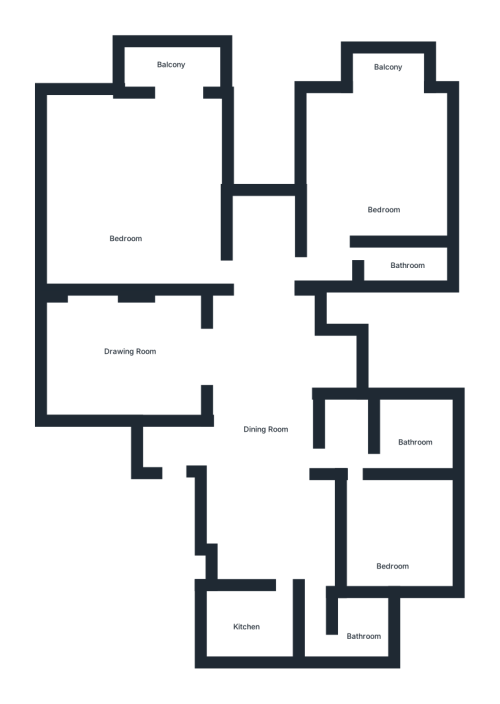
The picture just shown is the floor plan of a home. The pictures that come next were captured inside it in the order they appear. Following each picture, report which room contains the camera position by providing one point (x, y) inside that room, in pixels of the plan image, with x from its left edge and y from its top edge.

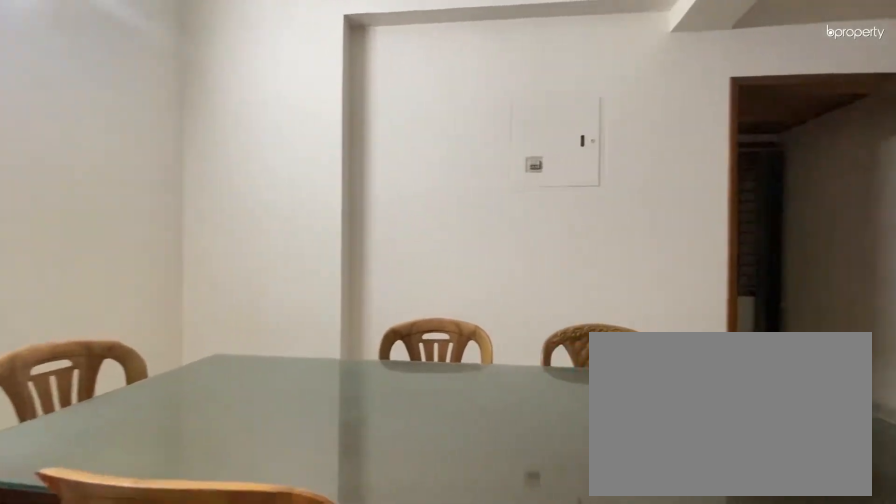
(262, 433)
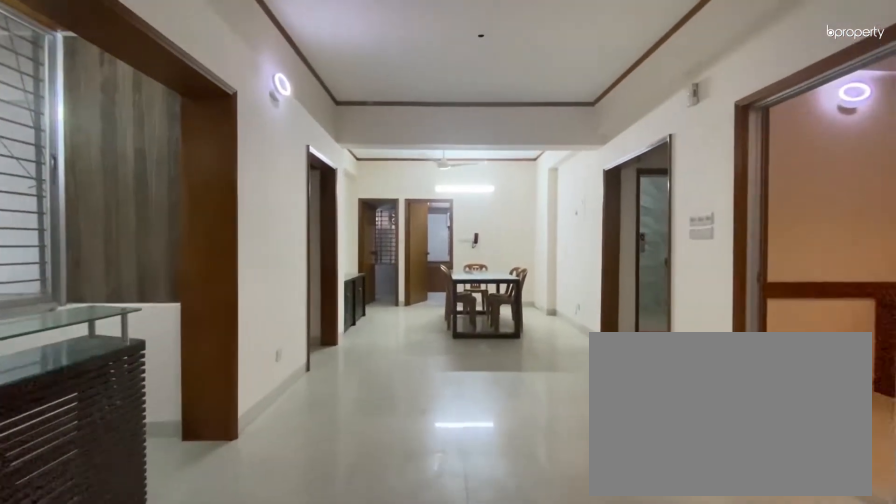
(264, 430)
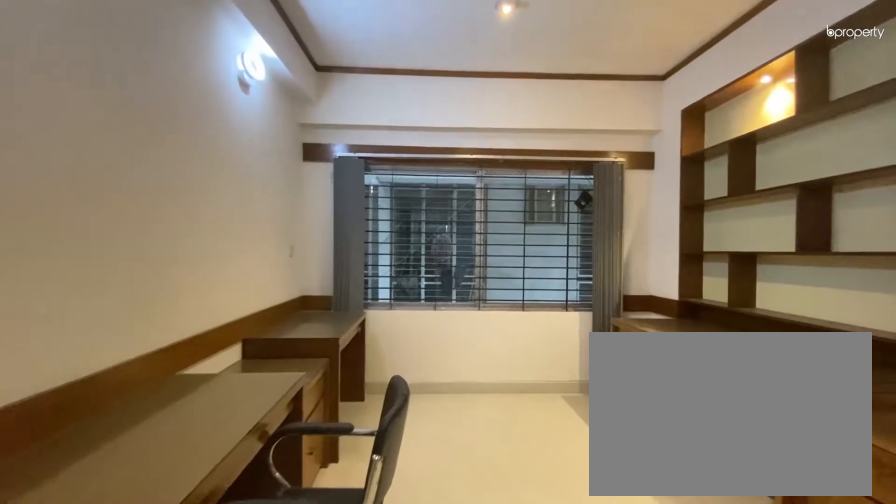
(134, 348)
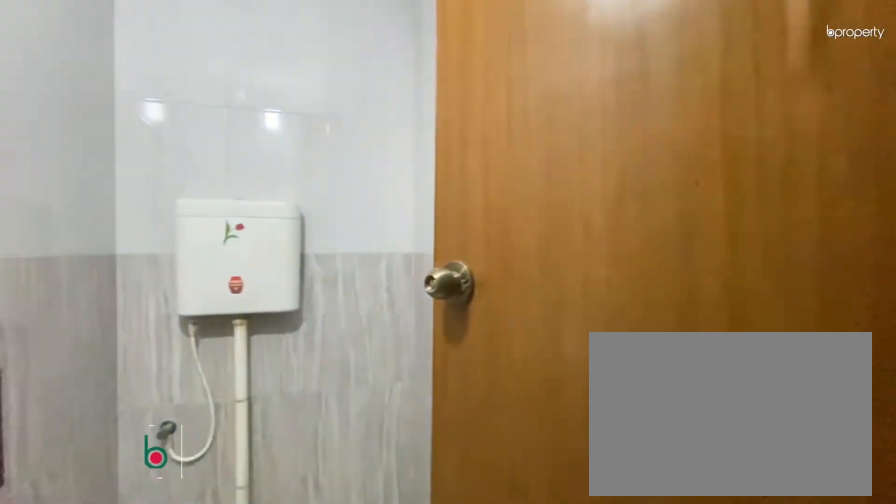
(360, 628)
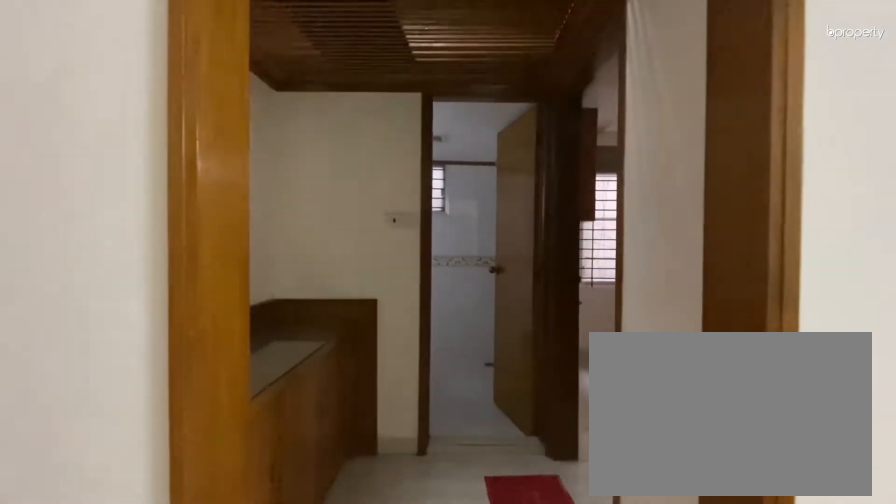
(343, 454)
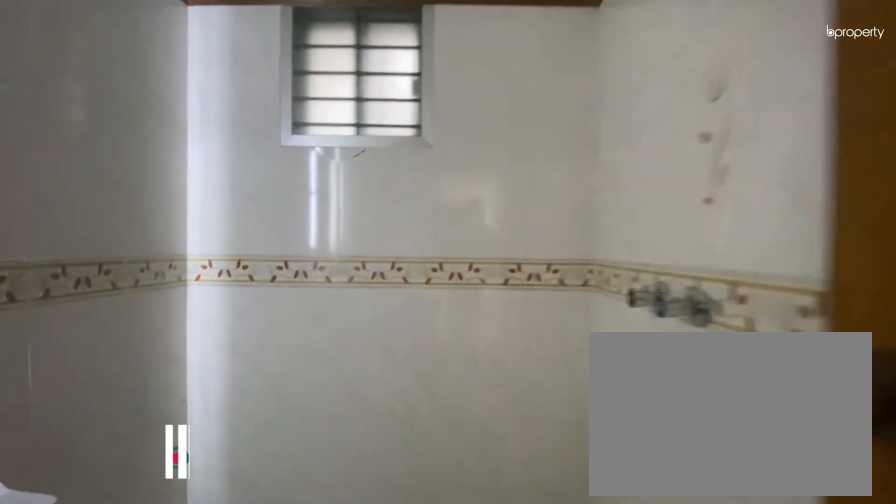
(408, 440)
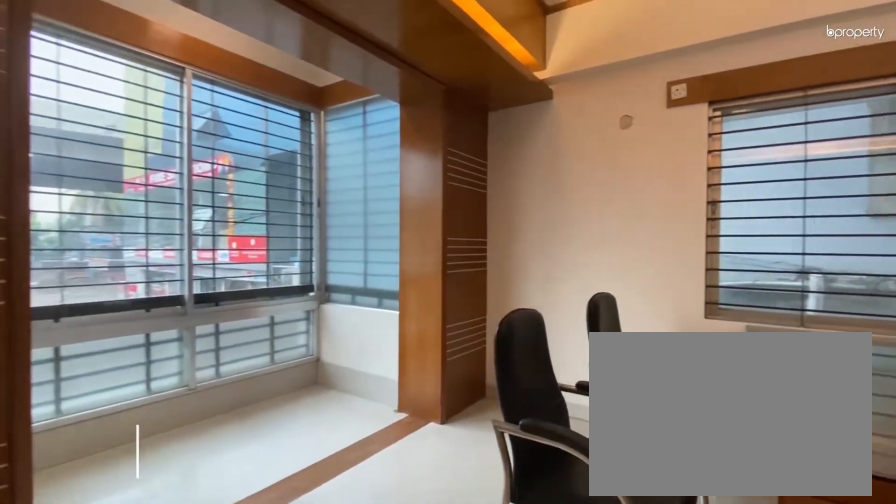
(379, 176)
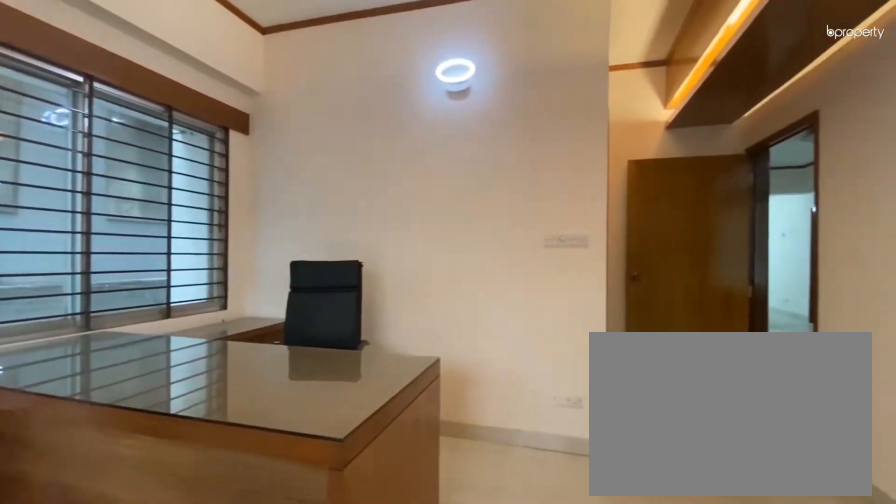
(379, 176)
